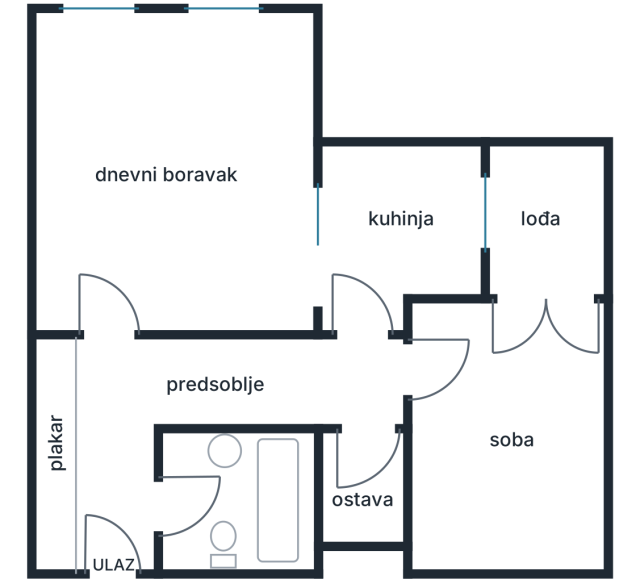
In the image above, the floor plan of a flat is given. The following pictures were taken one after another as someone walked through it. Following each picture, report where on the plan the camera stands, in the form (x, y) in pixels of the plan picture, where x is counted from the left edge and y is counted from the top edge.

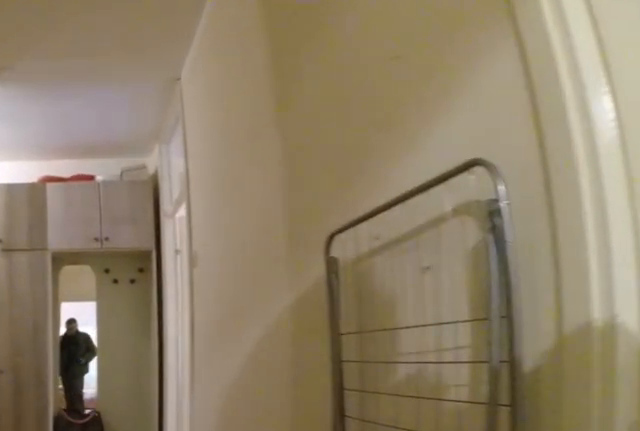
(382, 401)
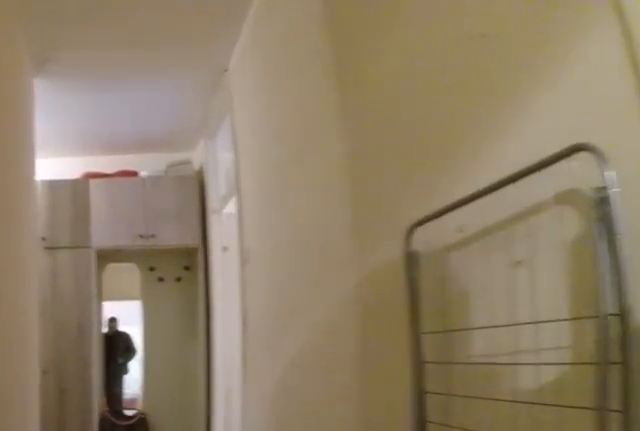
(378, 399)
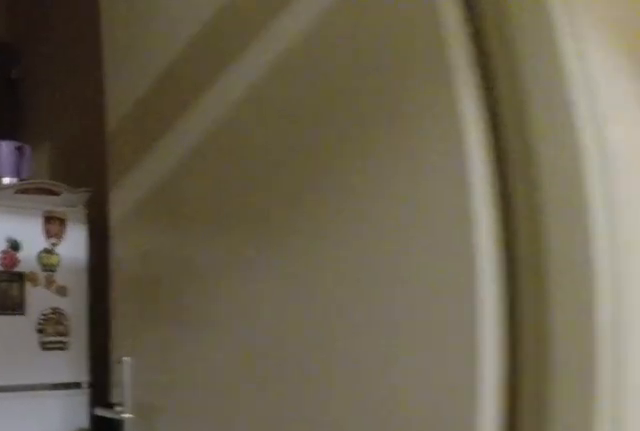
(378, 394)
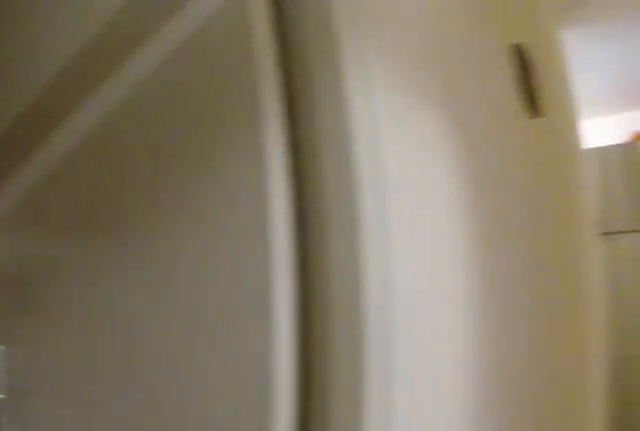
(380, 392)
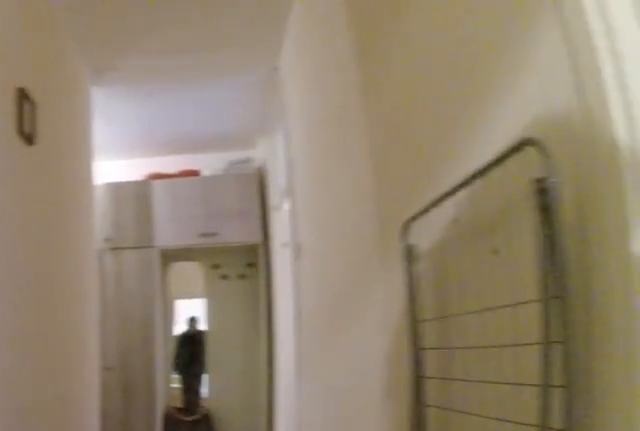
(386, 389)
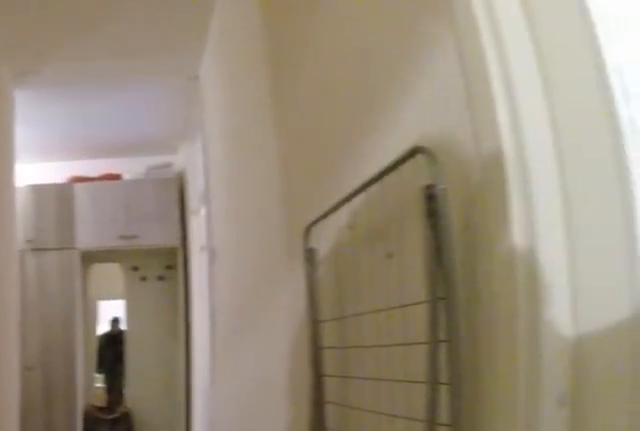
(387, 389)
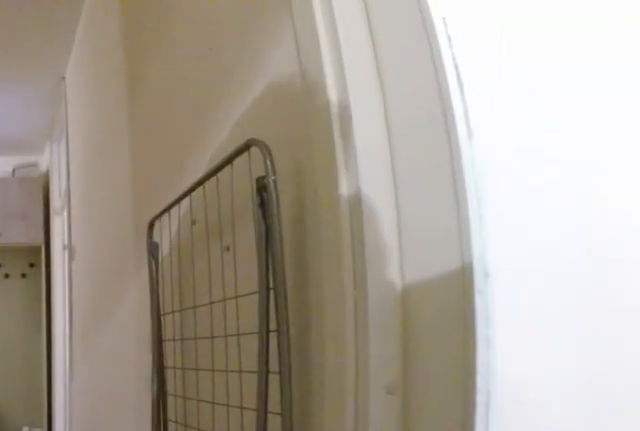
(387, 388)
